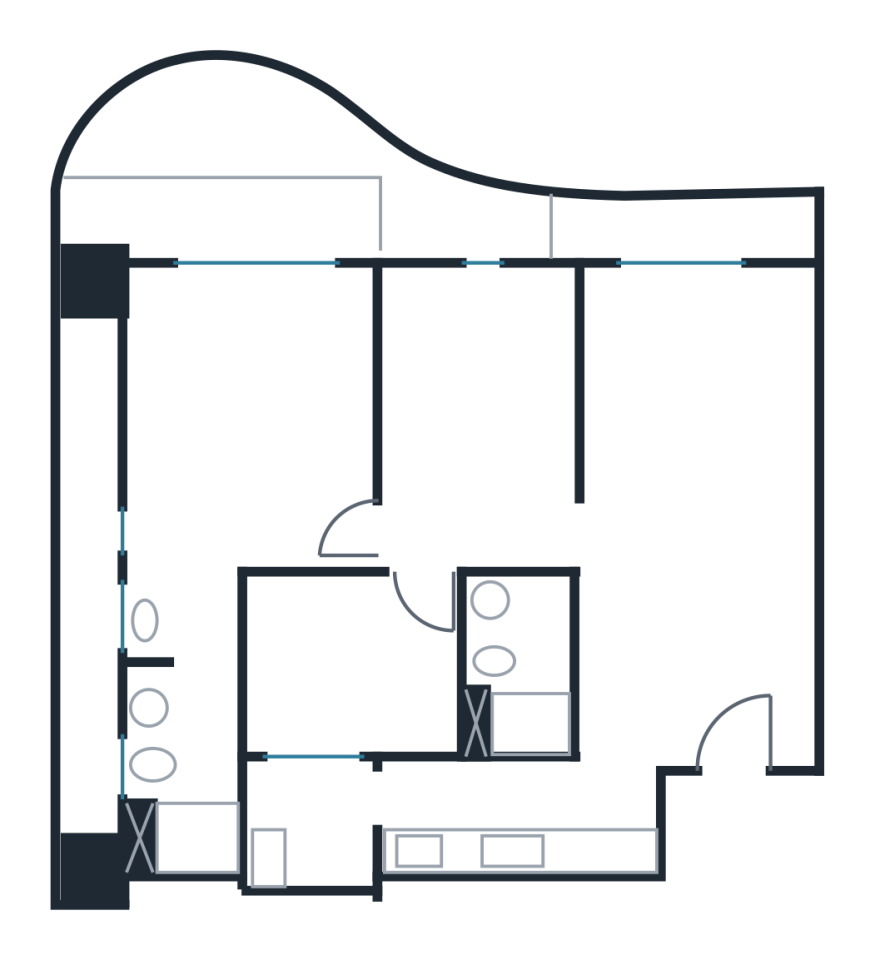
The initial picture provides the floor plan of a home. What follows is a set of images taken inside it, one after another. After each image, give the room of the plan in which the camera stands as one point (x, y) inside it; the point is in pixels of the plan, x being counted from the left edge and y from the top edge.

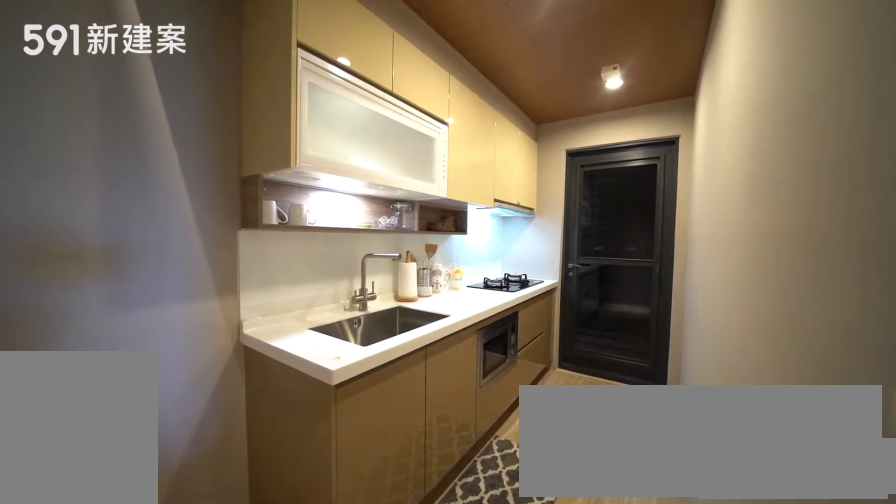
(500, 816)
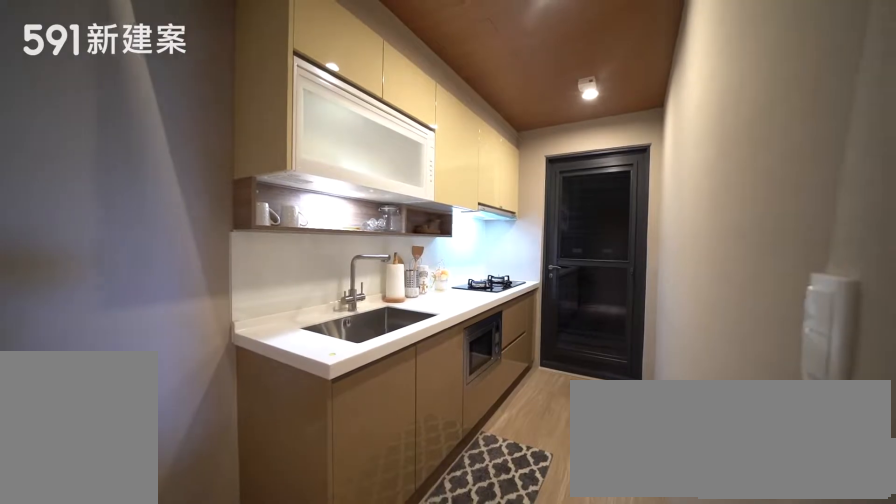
(500, 816)
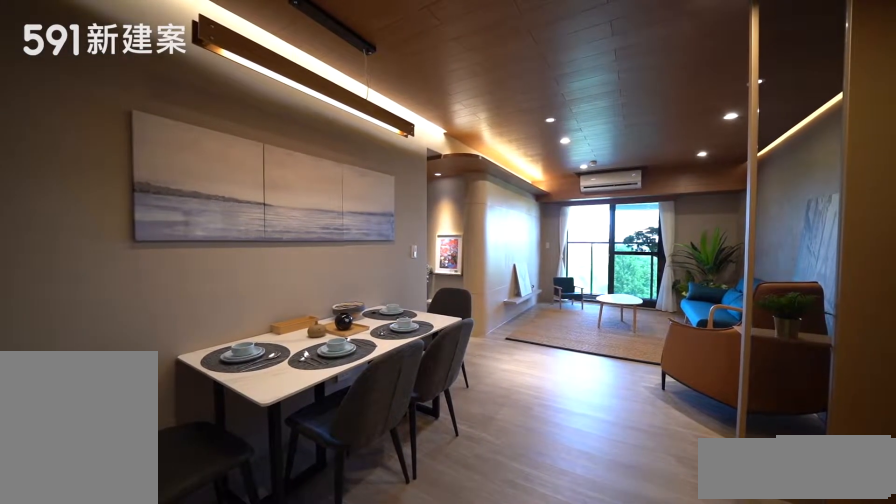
(700, 657)
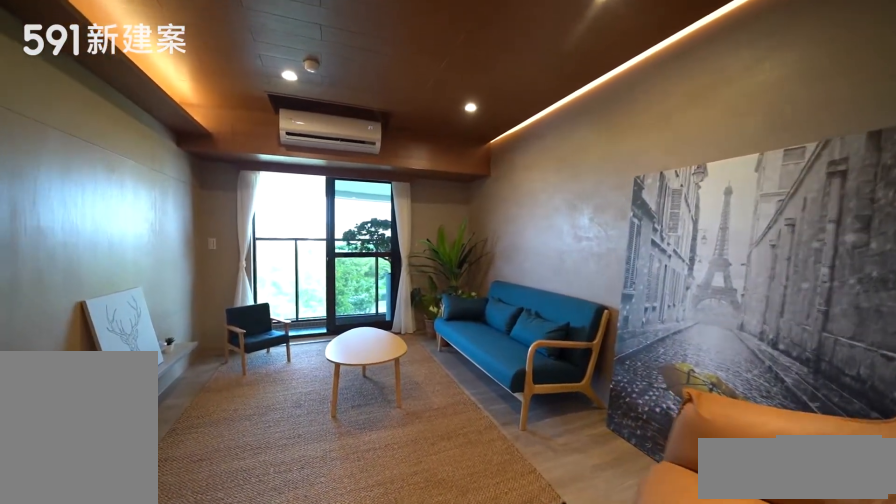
(695, 402)
